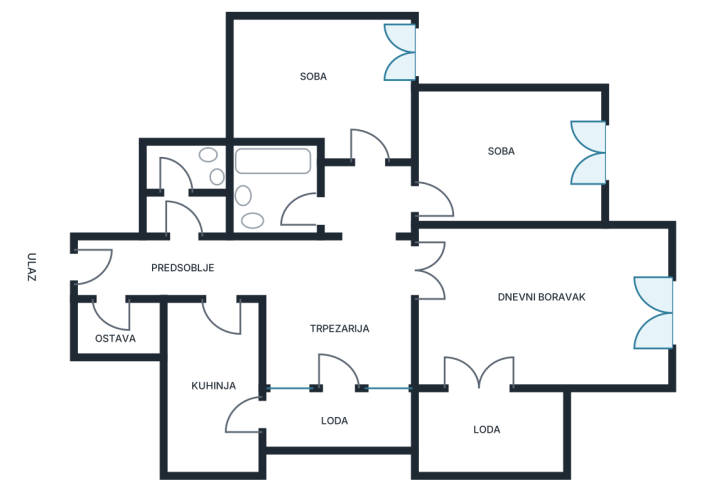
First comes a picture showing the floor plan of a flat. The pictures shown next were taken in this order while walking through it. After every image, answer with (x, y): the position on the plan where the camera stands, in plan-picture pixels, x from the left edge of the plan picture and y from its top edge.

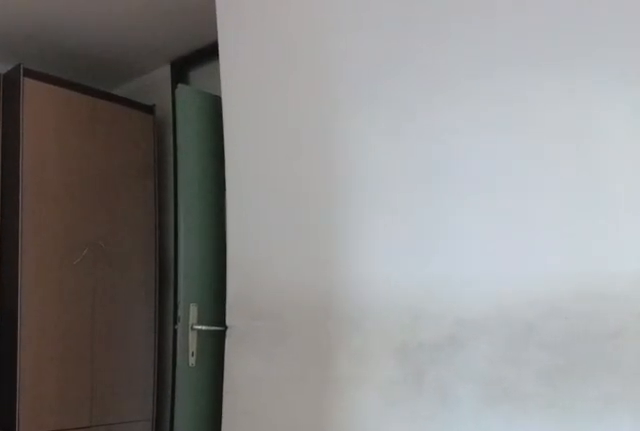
(249, 44)
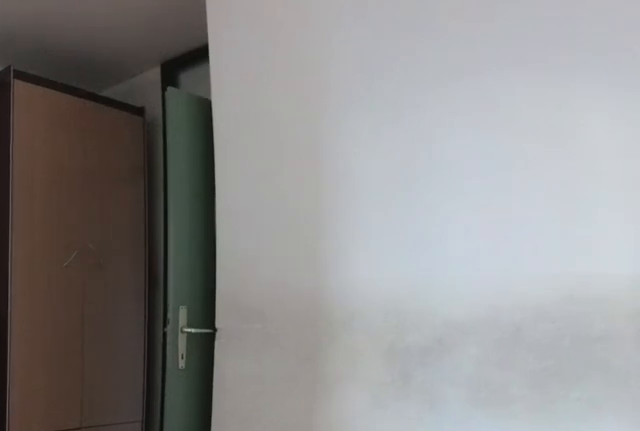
(249, 44)
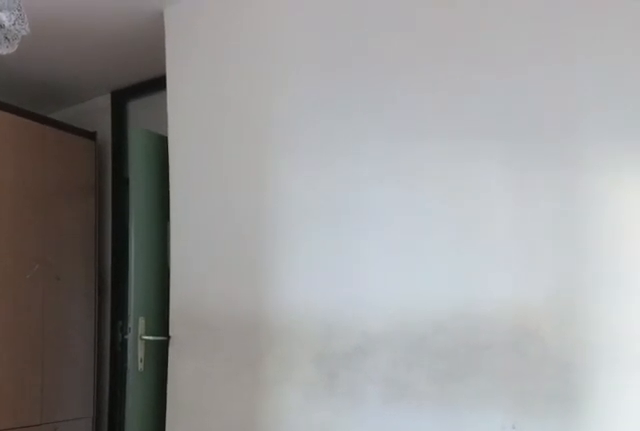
(249, 44)
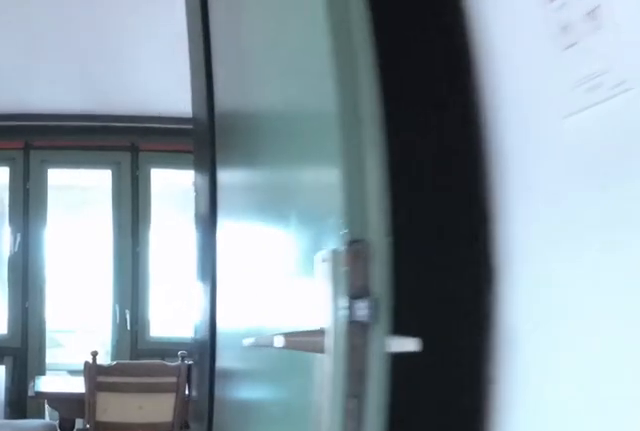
(381, 170)
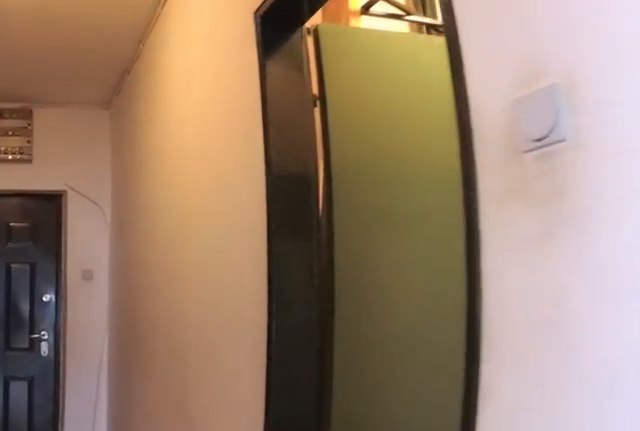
(266, 275)
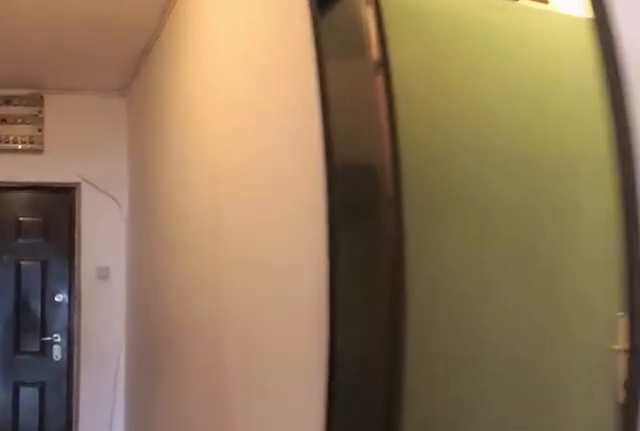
(251, 275)
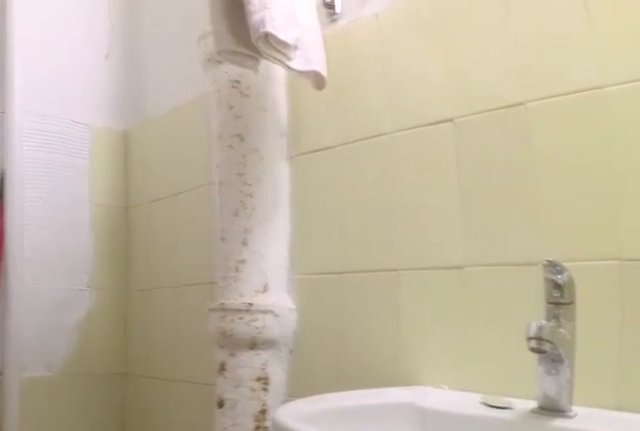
(189, 204)
